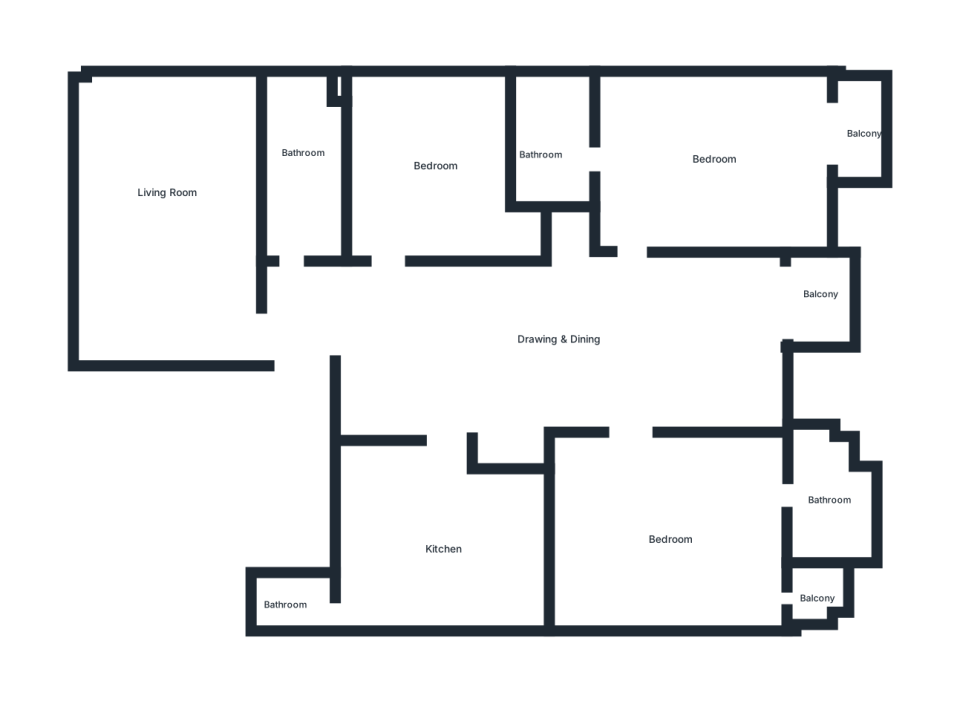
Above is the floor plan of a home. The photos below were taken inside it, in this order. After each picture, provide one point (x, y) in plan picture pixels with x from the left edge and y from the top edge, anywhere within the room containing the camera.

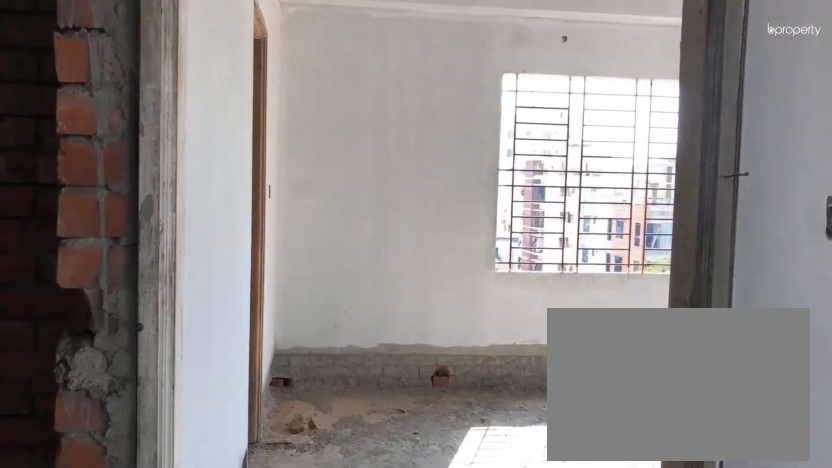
(627, 267)
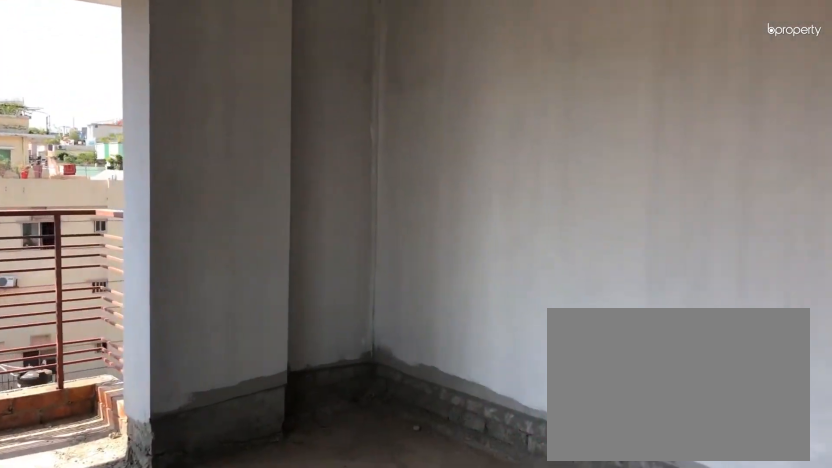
(704, 156)
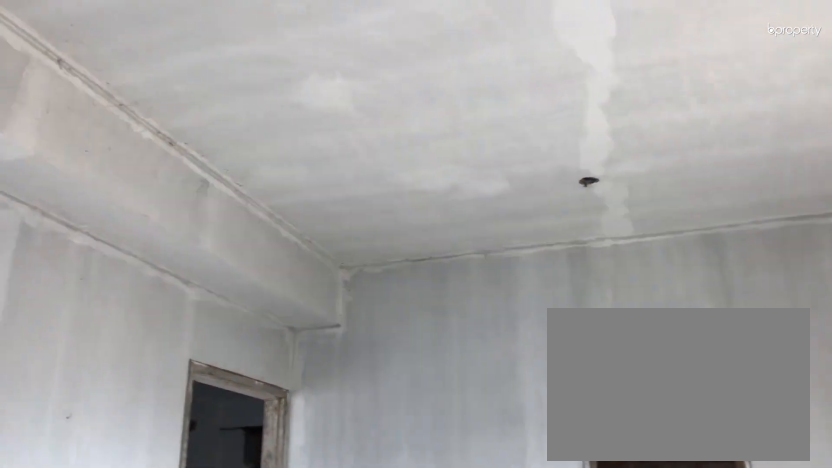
(704, 156)
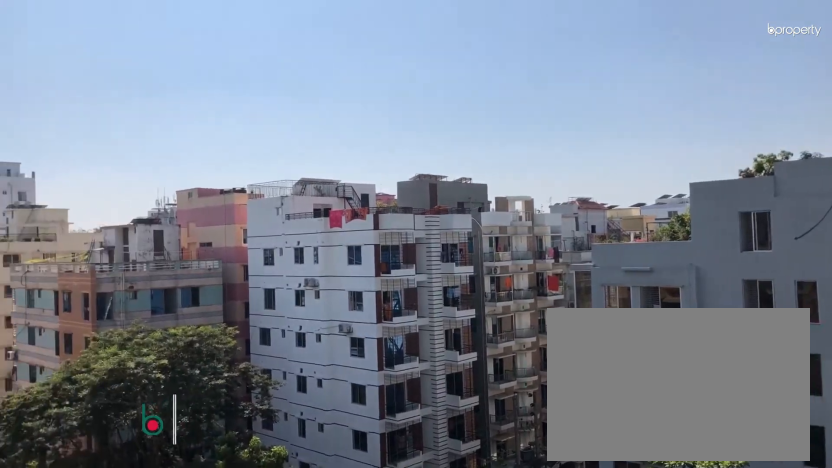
(862, 129)
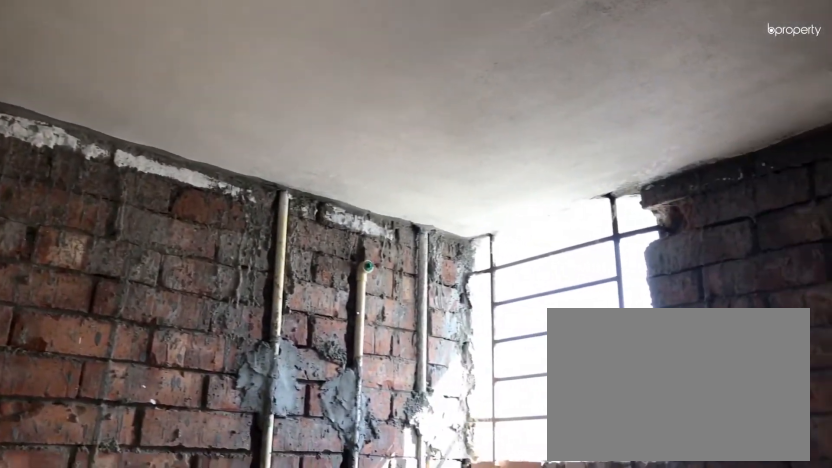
(549, 146)
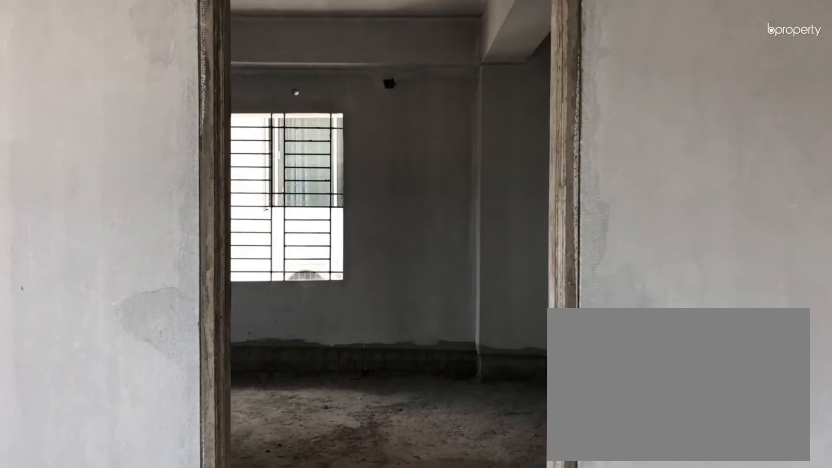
(636, 412)
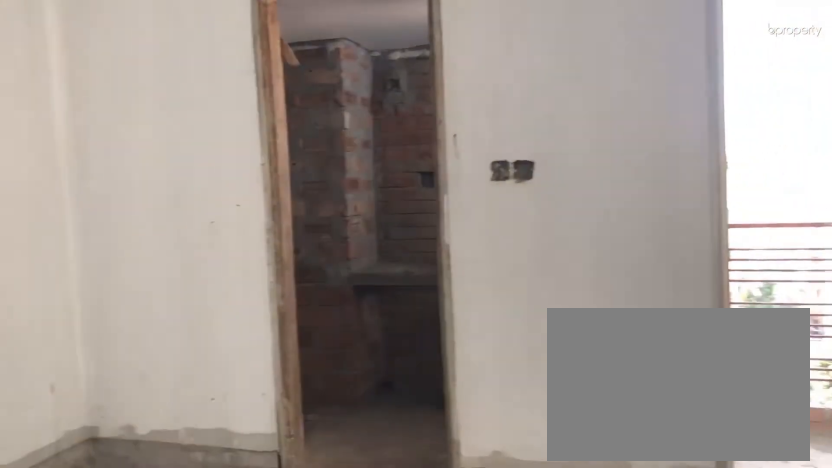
(670, 542)
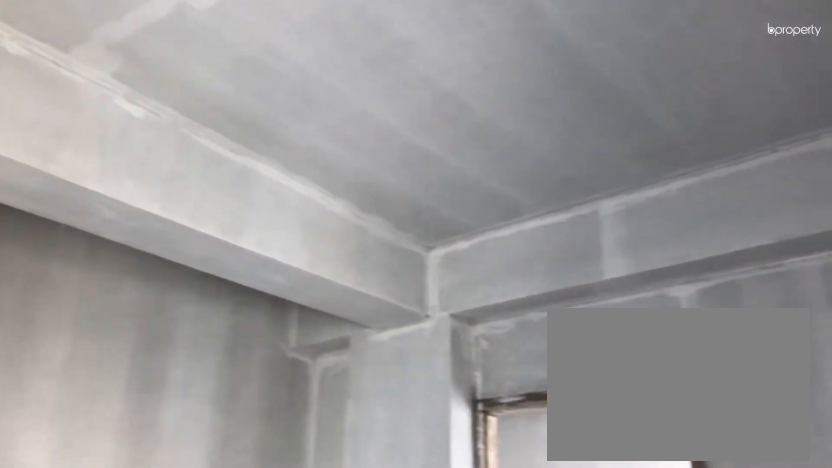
(670, 542)
